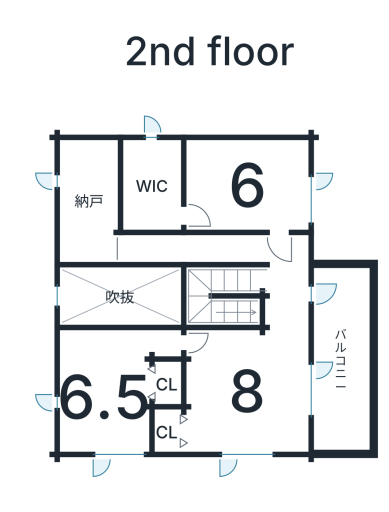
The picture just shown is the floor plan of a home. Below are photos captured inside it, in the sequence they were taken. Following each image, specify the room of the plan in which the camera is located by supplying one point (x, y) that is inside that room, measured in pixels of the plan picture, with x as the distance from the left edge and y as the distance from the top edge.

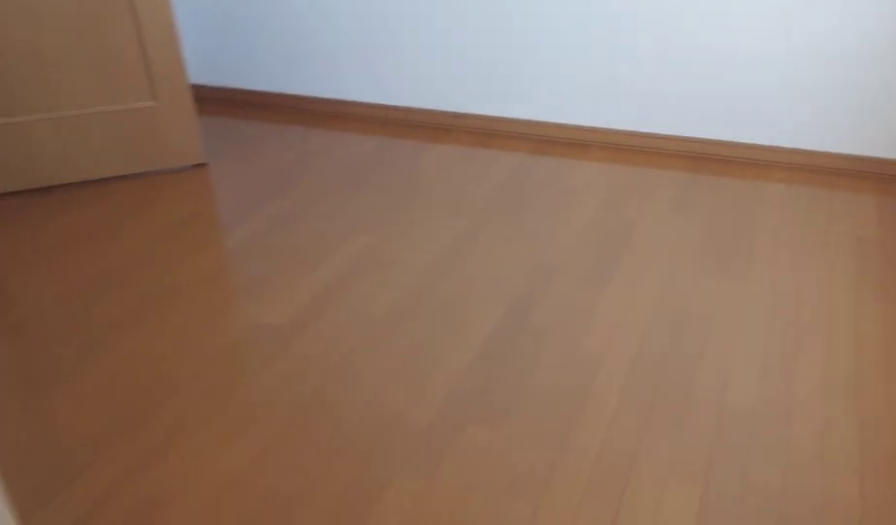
(246, 182)
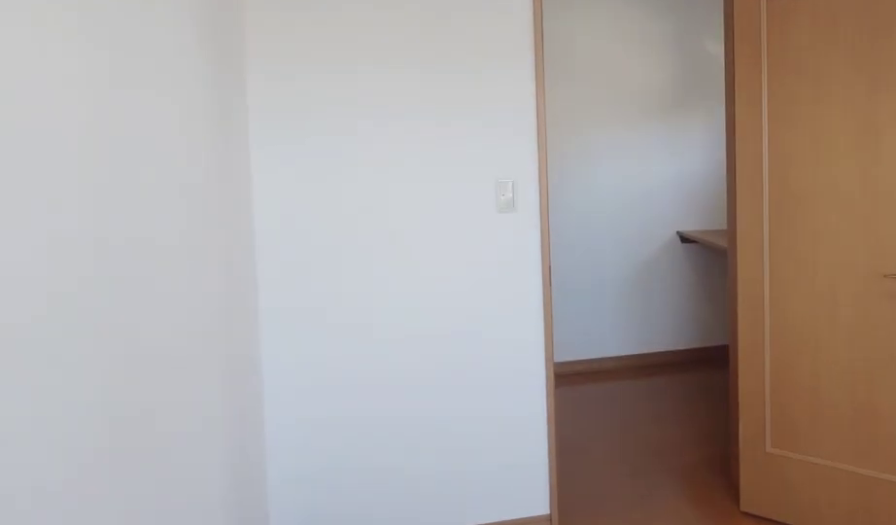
(246, 182)
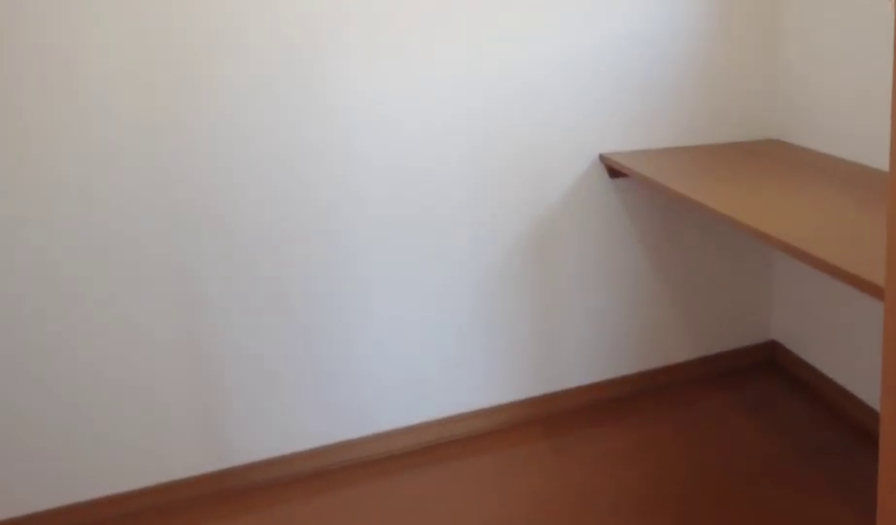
(153, 197)
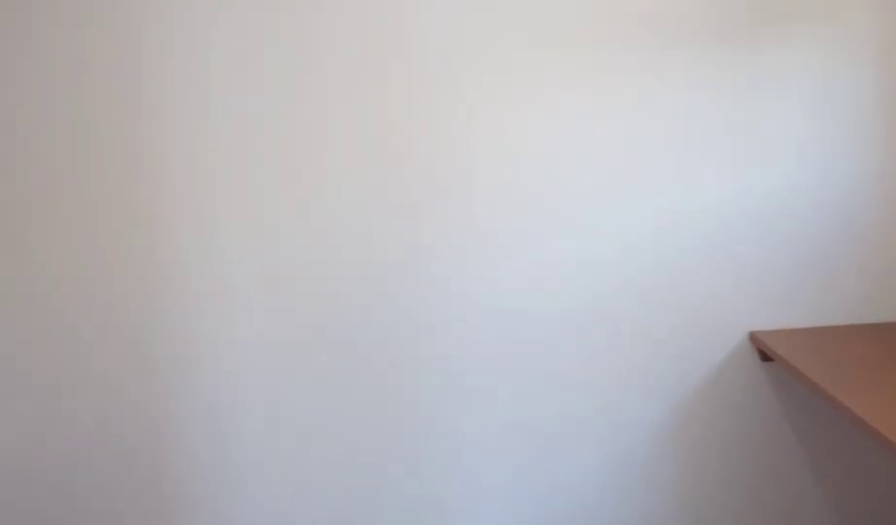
(153, 197)
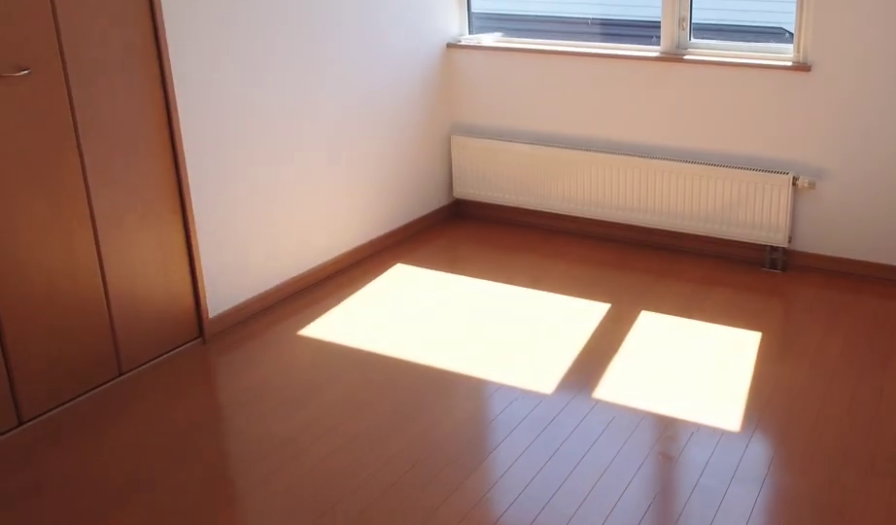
(100, 412)
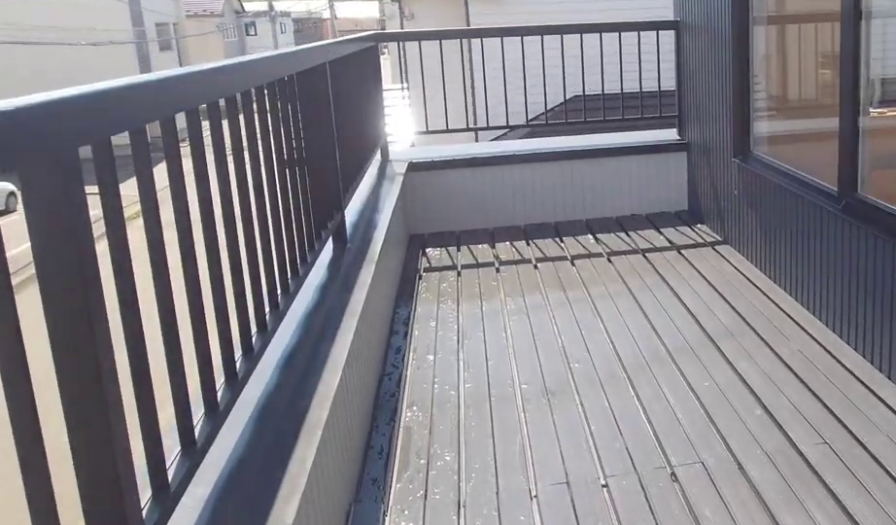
(341, 368)
